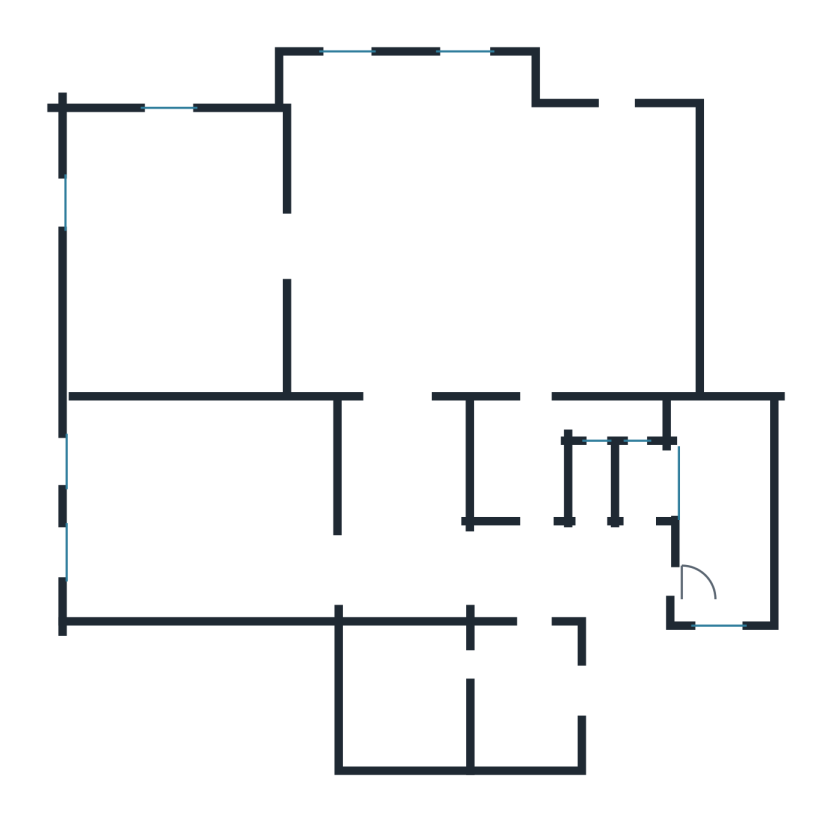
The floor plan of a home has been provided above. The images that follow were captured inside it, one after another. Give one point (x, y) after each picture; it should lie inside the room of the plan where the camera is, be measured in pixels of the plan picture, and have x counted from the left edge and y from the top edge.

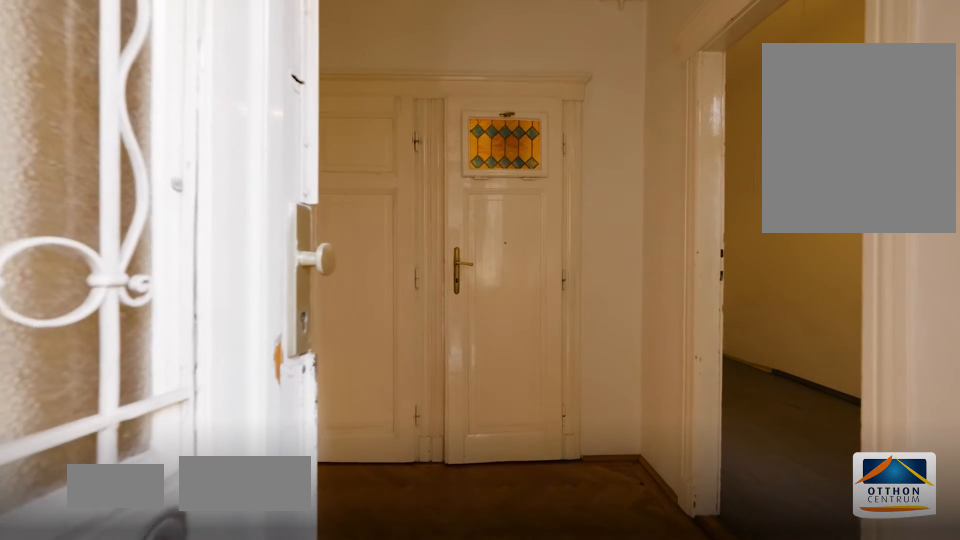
(523, 574)
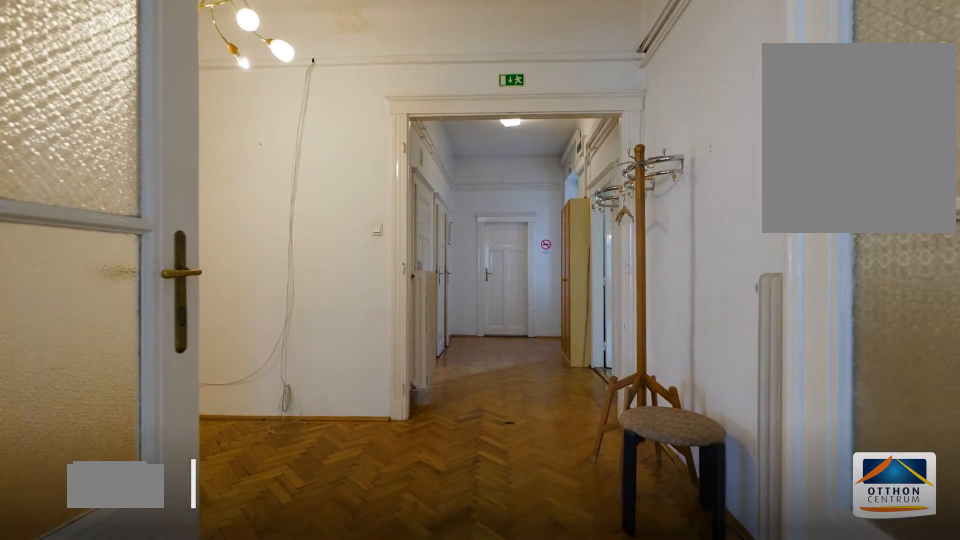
(523, 575)
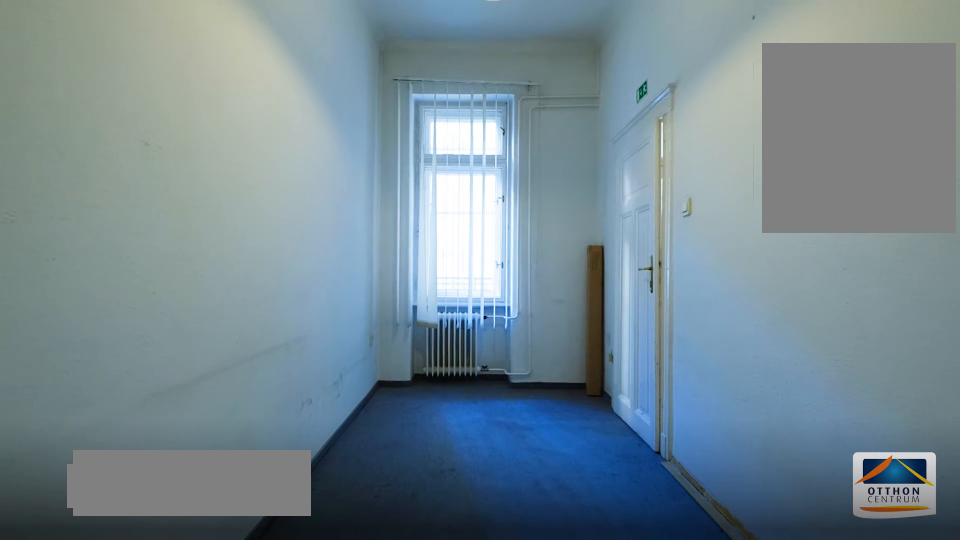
(717, 536)
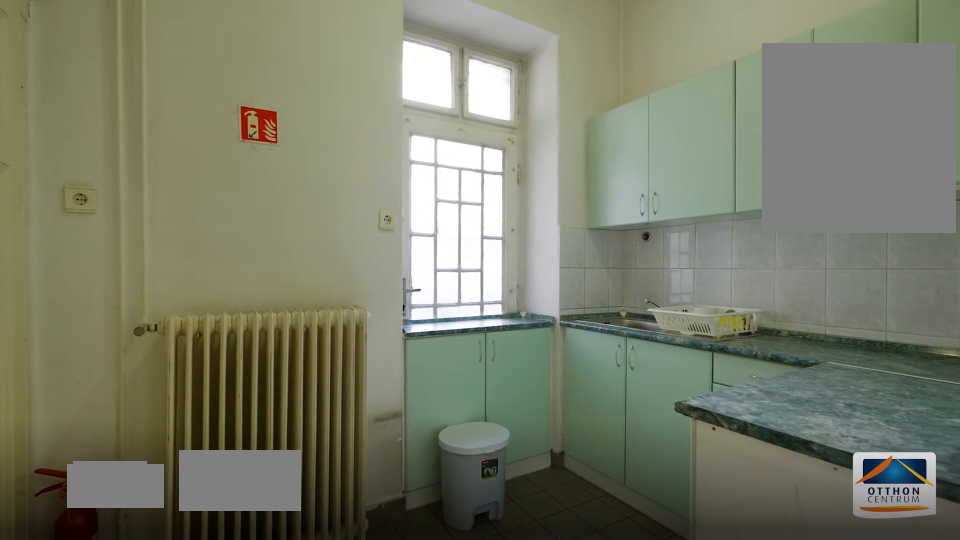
(525, 707)
